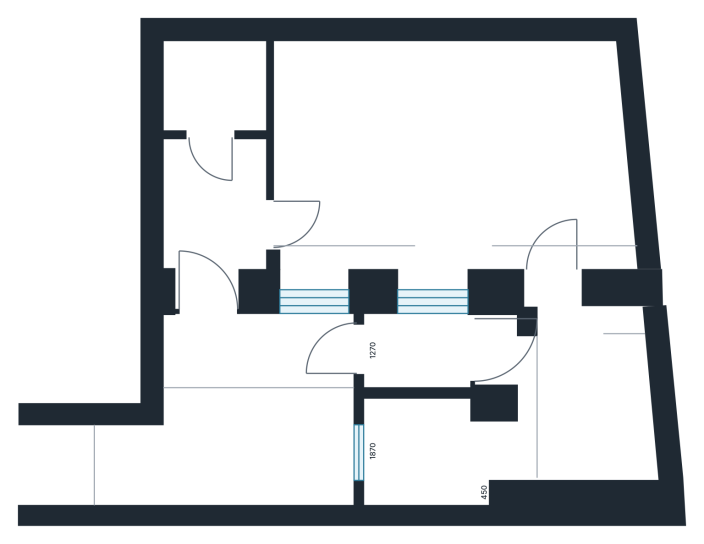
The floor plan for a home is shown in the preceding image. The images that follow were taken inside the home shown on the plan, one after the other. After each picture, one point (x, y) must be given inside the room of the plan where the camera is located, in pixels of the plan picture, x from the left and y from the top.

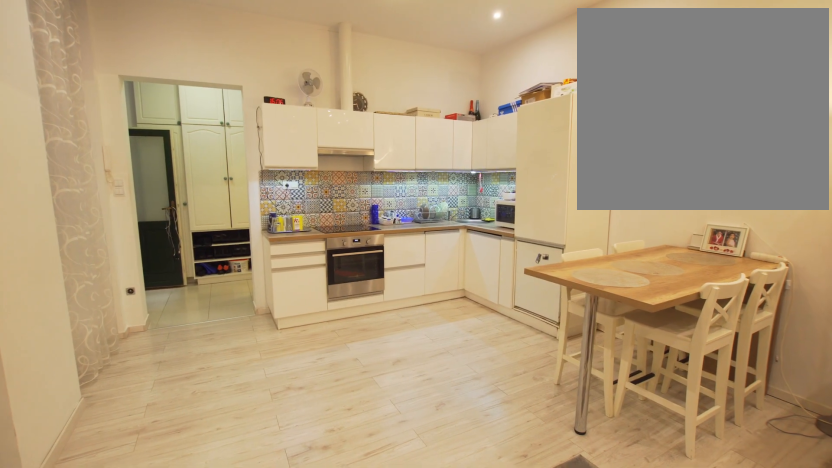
(453, 156)
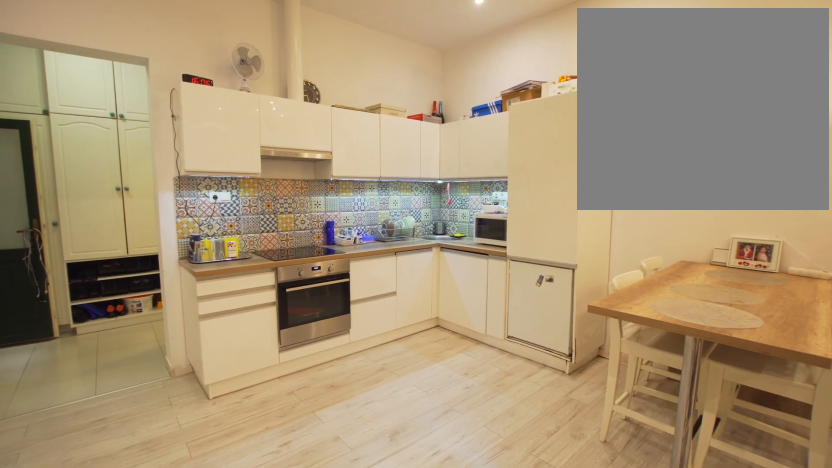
(454, 156)
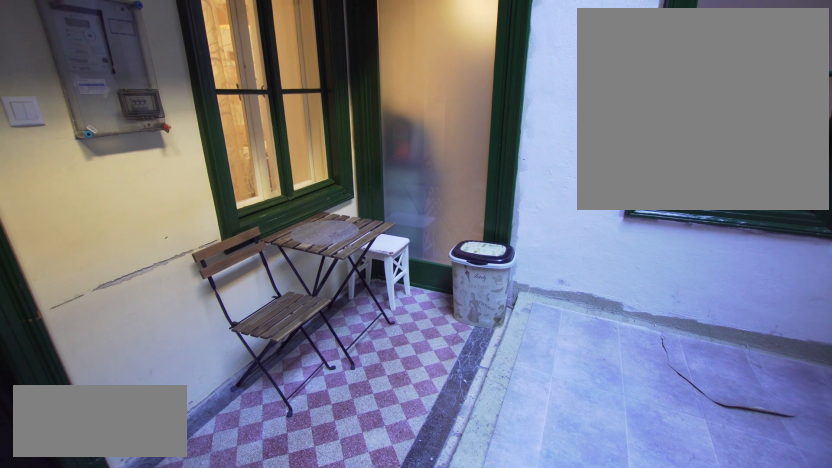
(246, 419)
